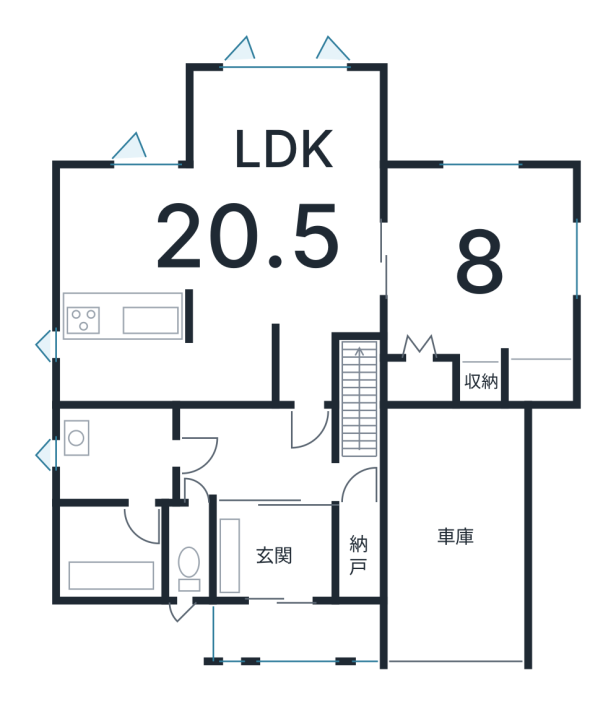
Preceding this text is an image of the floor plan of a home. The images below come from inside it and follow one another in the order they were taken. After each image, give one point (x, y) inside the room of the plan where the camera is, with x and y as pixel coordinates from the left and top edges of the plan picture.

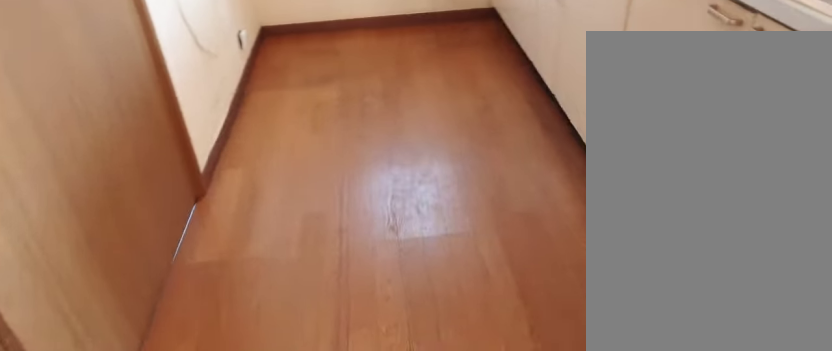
(124, 349)
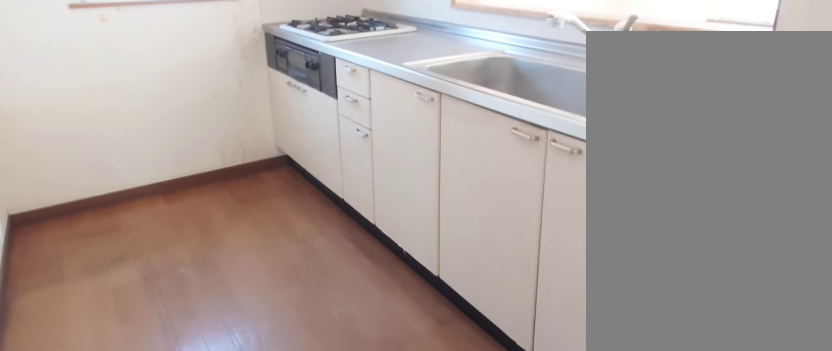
(124, 349)
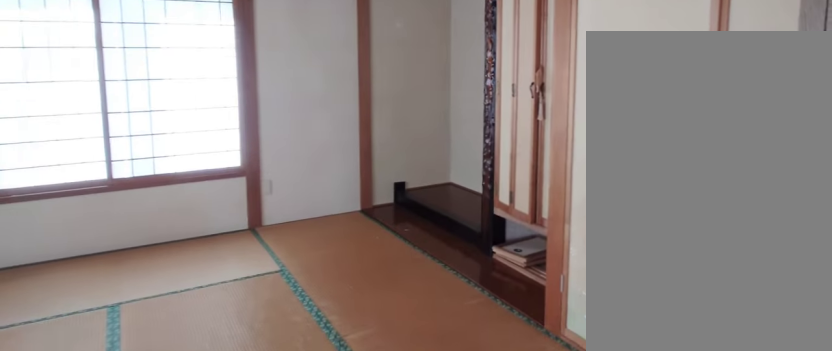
(483, 263)
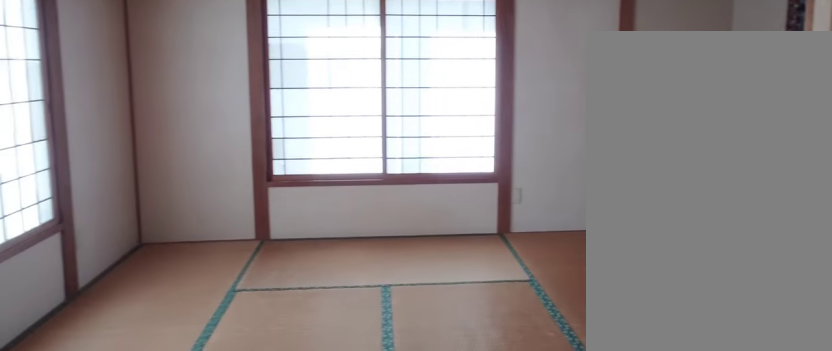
(483, 263)
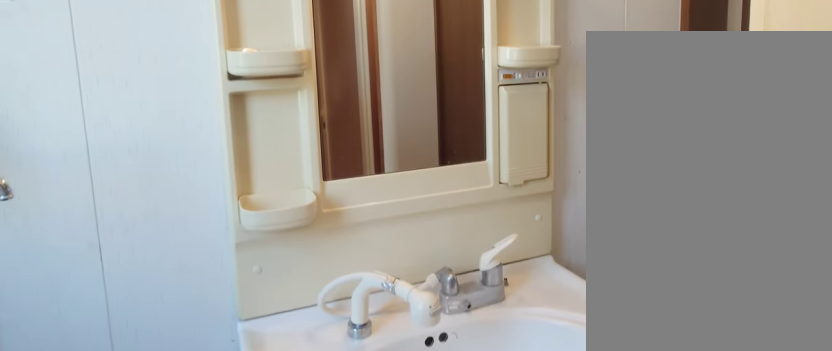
(118, 451)
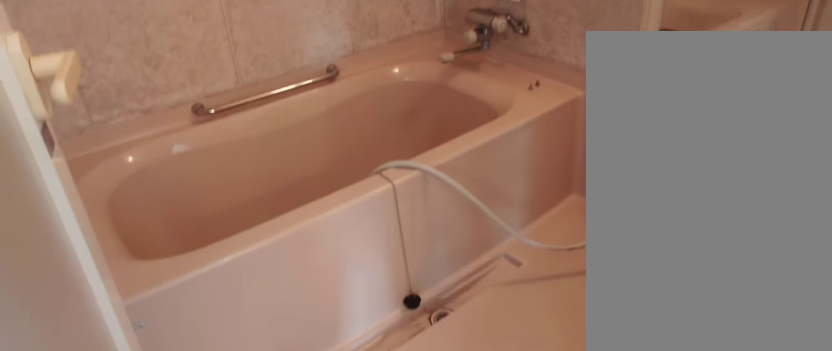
(103, 553)
